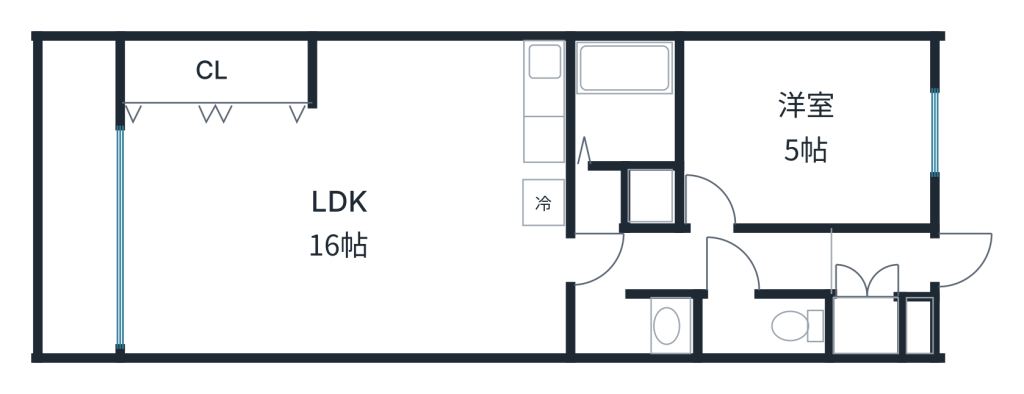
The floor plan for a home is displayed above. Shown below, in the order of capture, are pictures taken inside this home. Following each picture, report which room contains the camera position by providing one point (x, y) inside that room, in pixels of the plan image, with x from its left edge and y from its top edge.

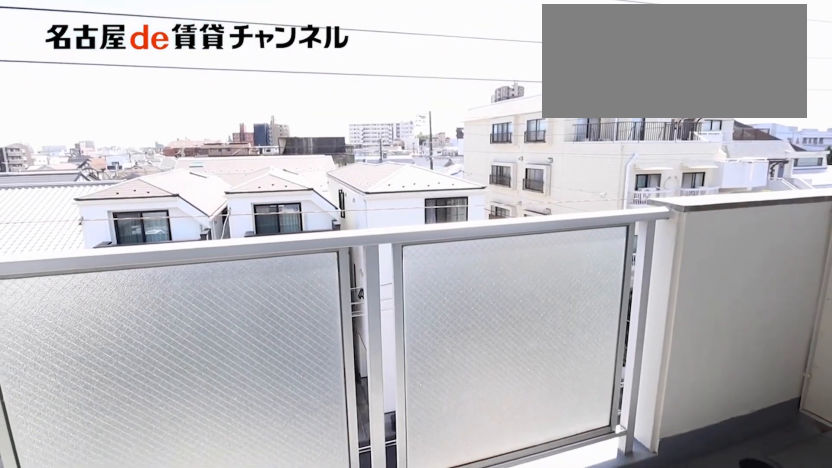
(79, 197)
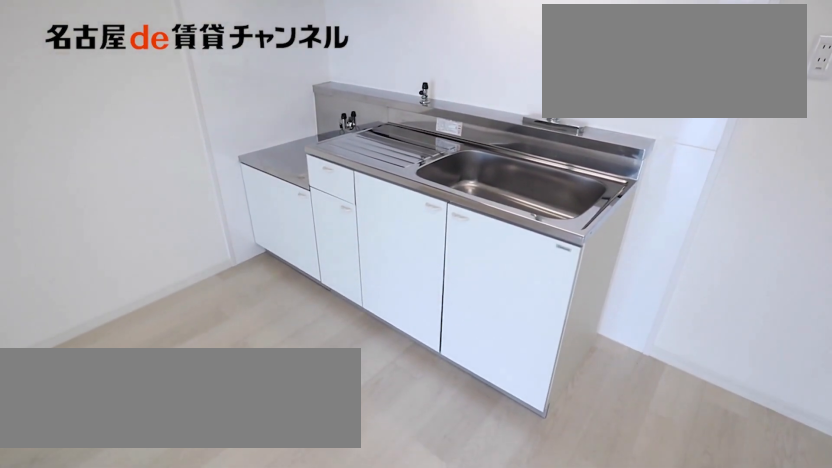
(534, 127)
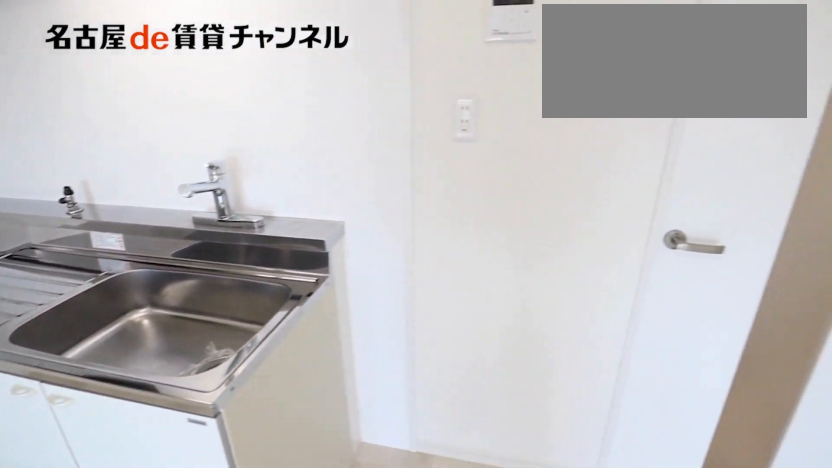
(534, 127)
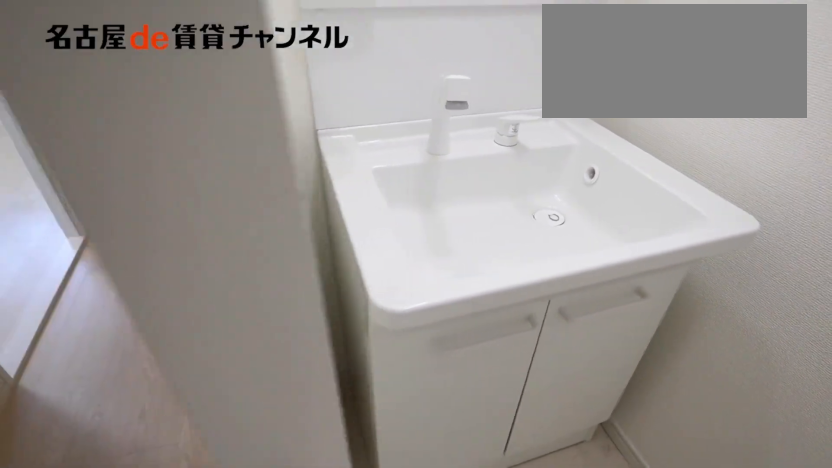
(635, 323)
